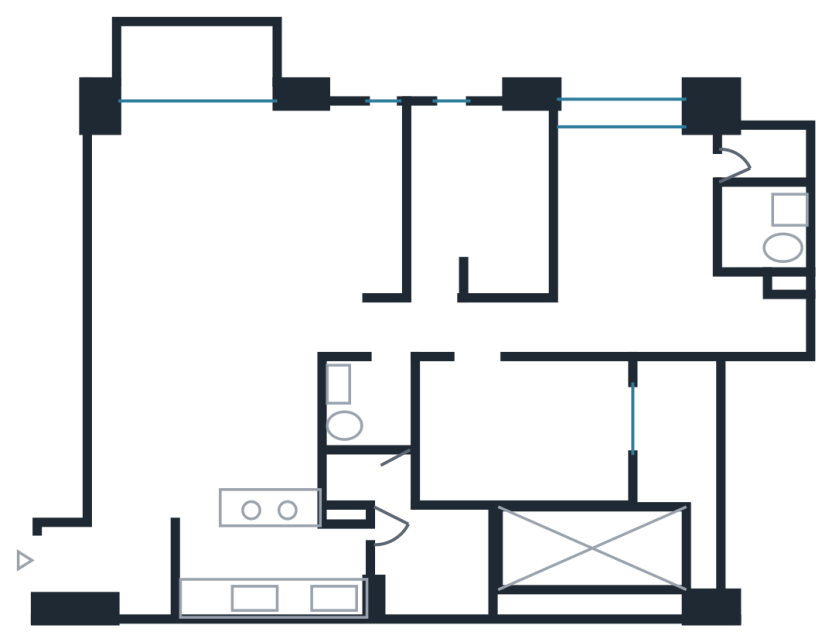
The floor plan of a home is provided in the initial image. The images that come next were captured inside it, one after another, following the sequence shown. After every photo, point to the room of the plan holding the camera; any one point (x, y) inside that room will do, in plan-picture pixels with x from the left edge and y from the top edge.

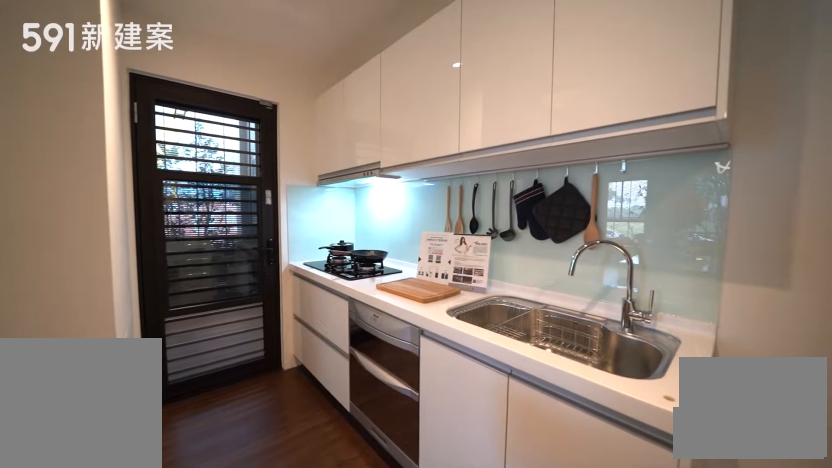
(277, 573)
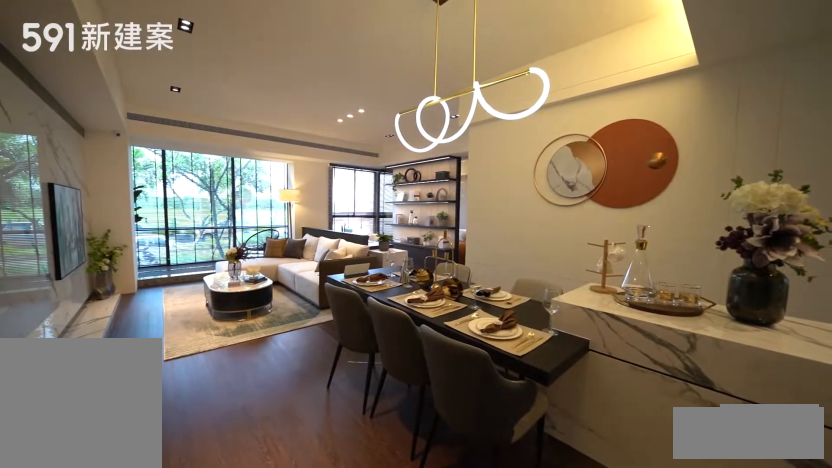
(204, 433)
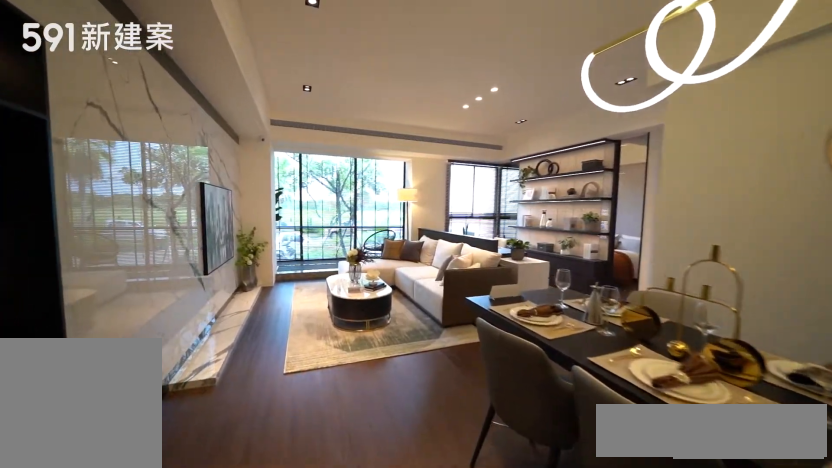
(204, 433)
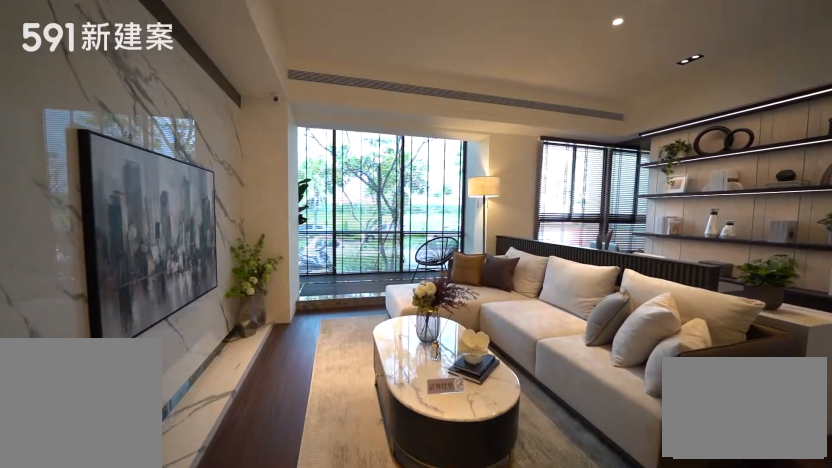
(183, 221)
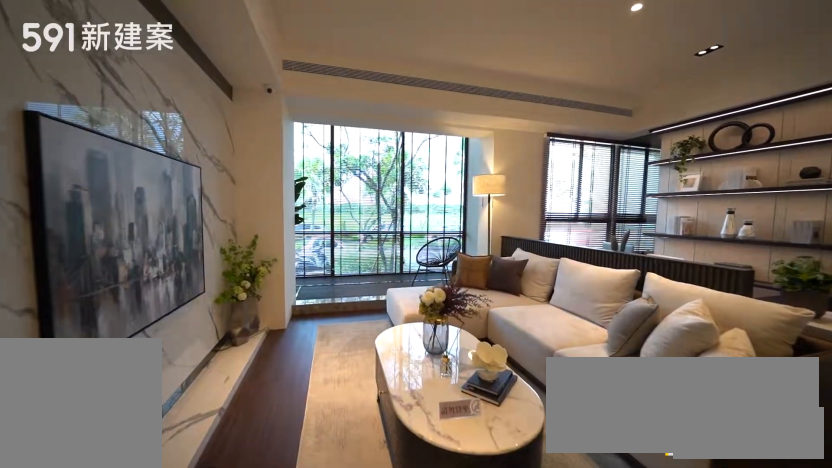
(183, 221)
